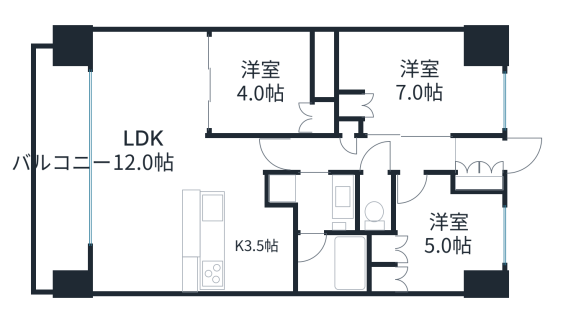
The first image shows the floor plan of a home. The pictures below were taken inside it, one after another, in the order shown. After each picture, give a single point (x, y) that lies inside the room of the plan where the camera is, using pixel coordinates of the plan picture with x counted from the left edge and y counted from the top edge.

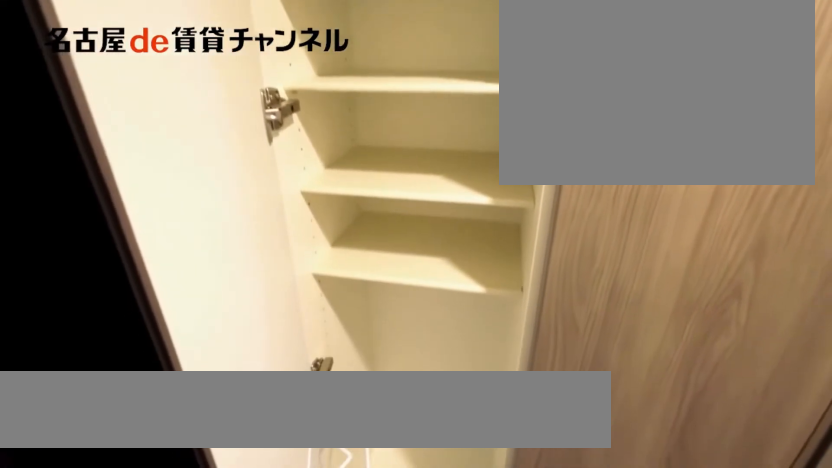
(479, 183)
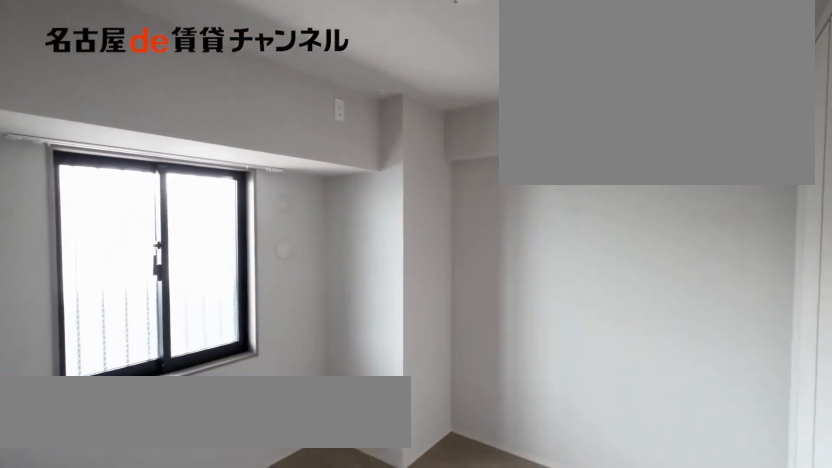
(448, 235)
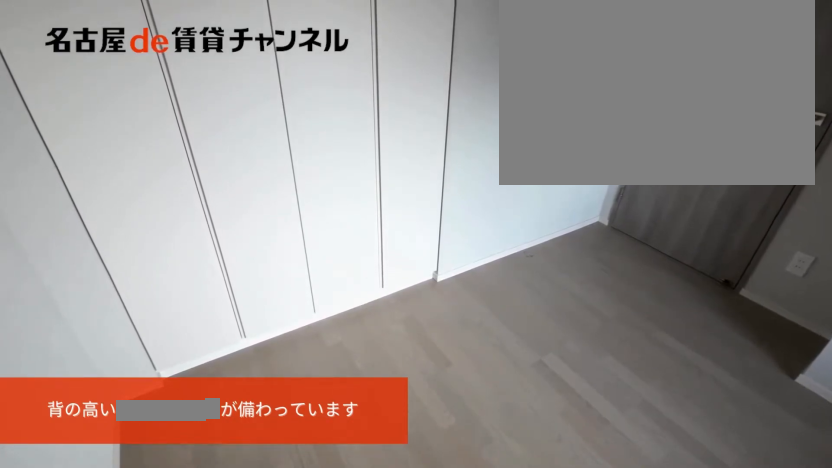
(448, 235)
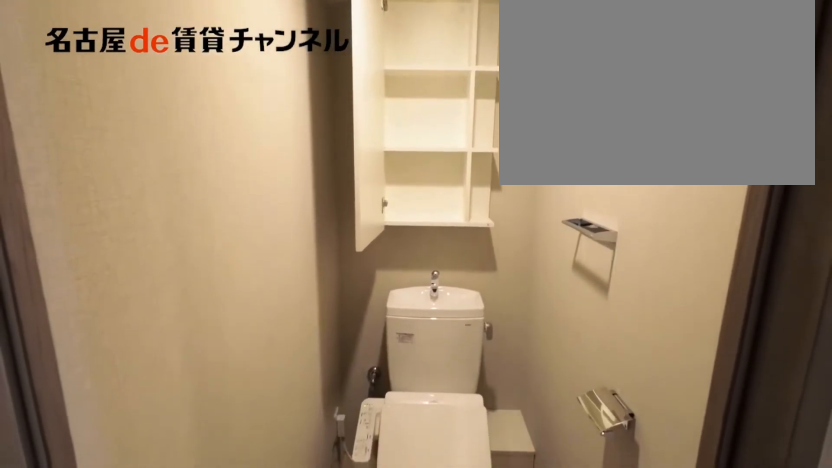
(376, 204)
